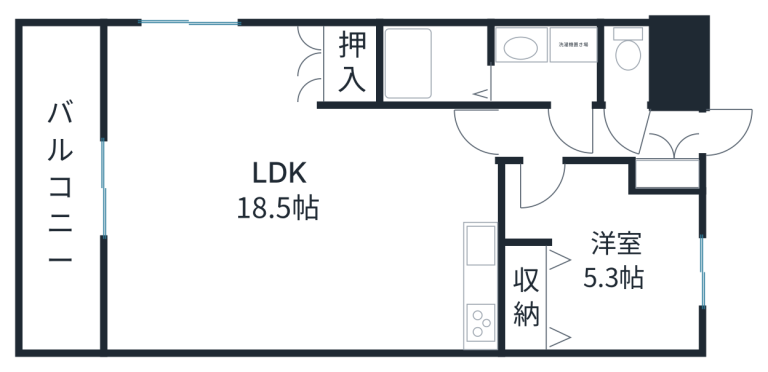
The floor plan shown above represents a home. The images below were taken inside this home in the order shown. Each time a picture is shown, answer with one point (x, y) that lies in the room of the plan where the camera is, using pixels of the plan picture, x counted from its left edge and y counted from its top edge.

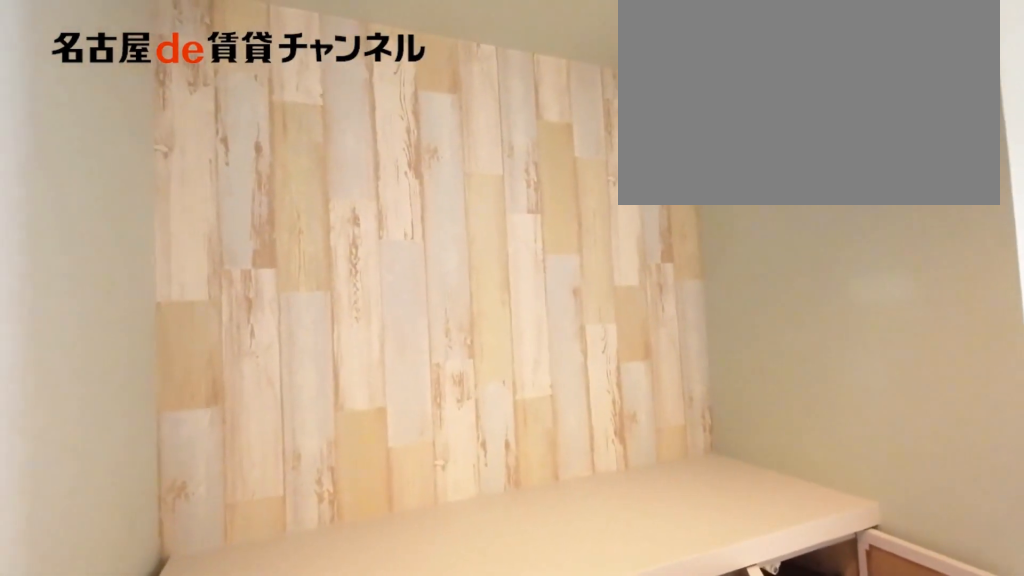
(673, 151)
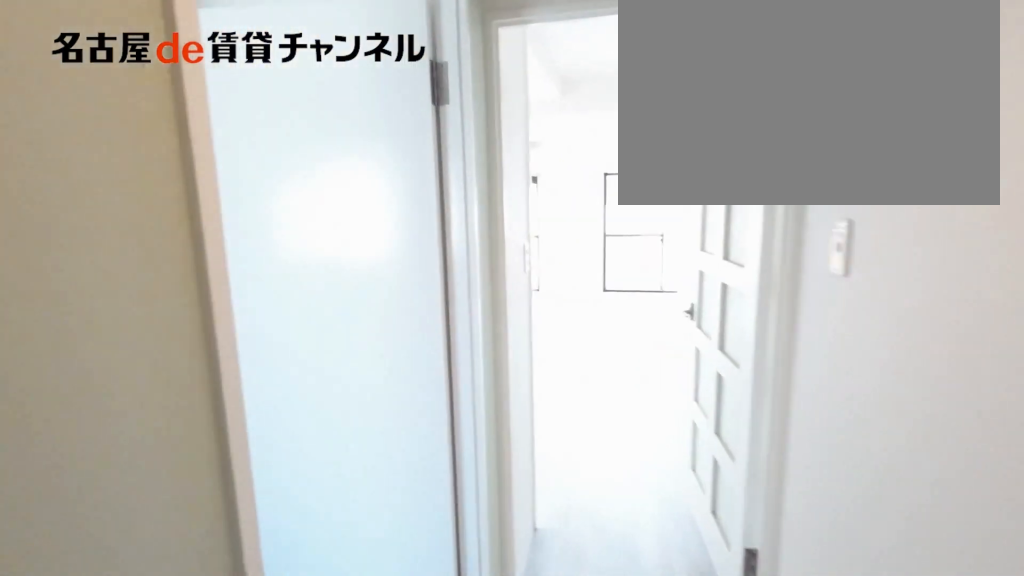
(573, 134)
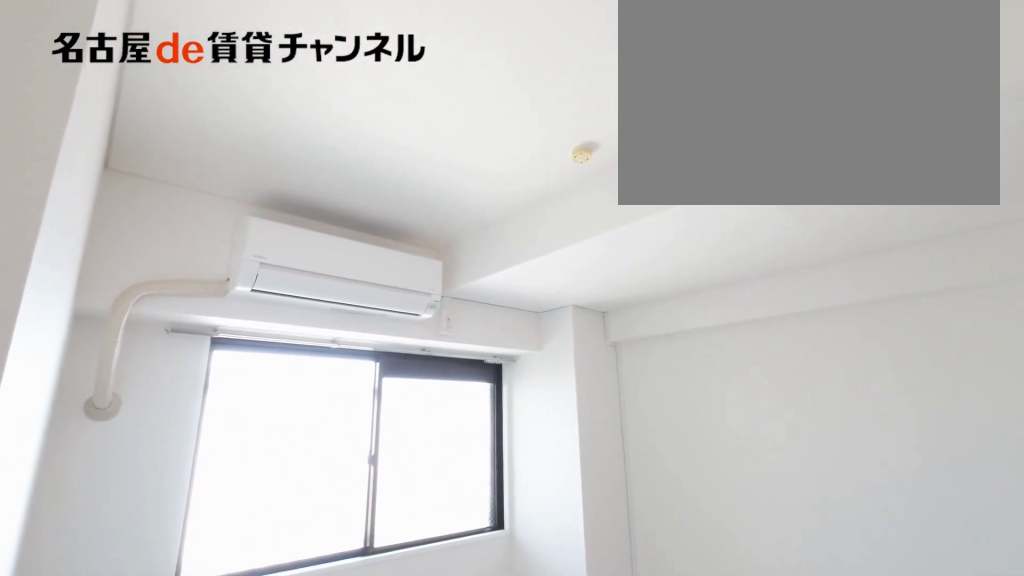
(601, 260)
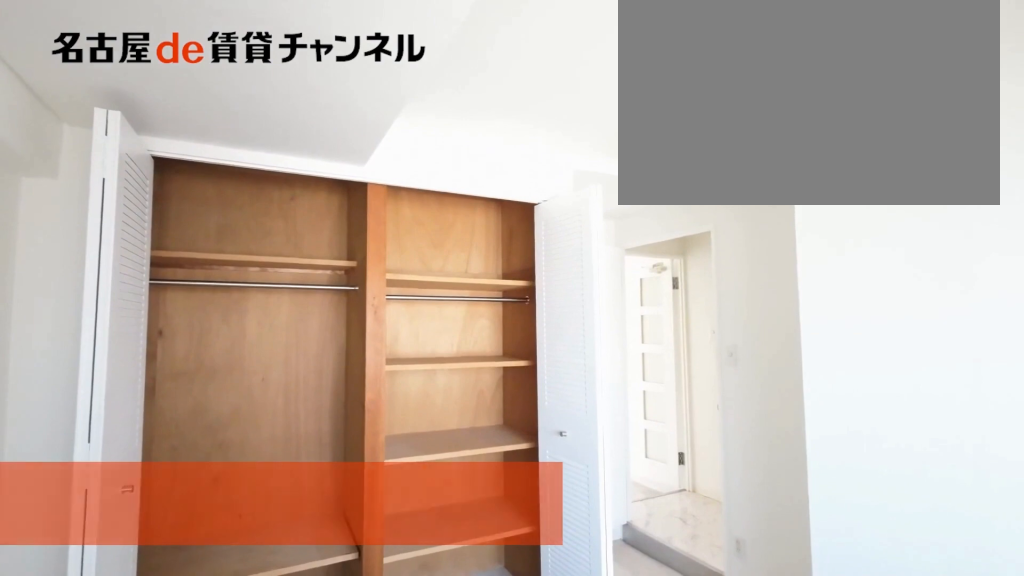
(601, 260)
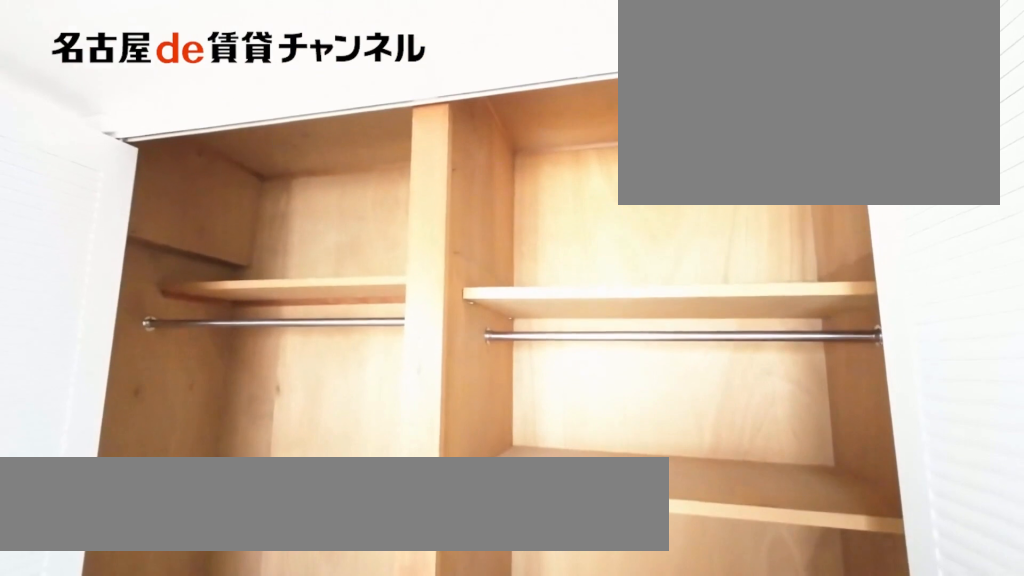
(521, 295)
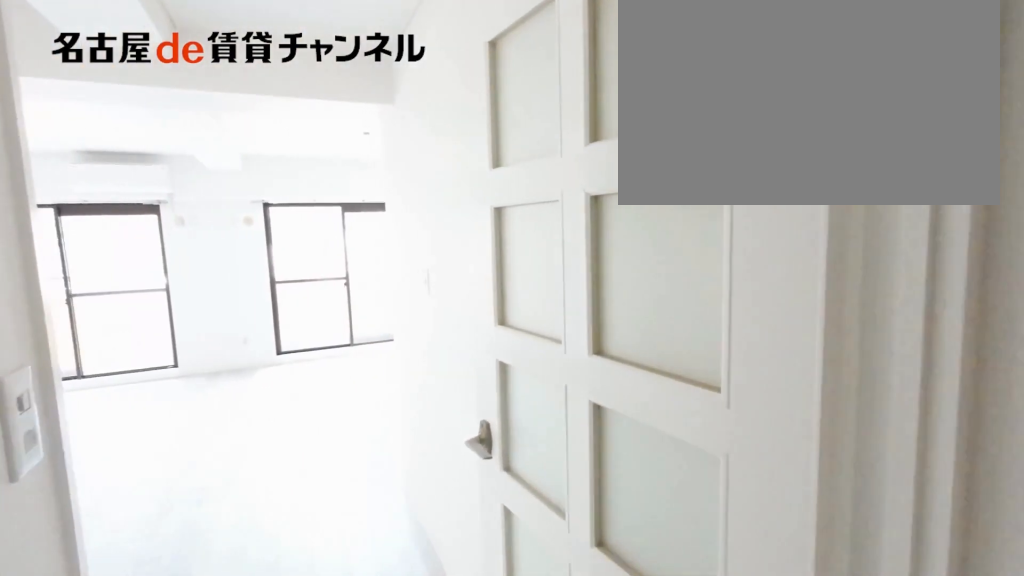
(530, 132)
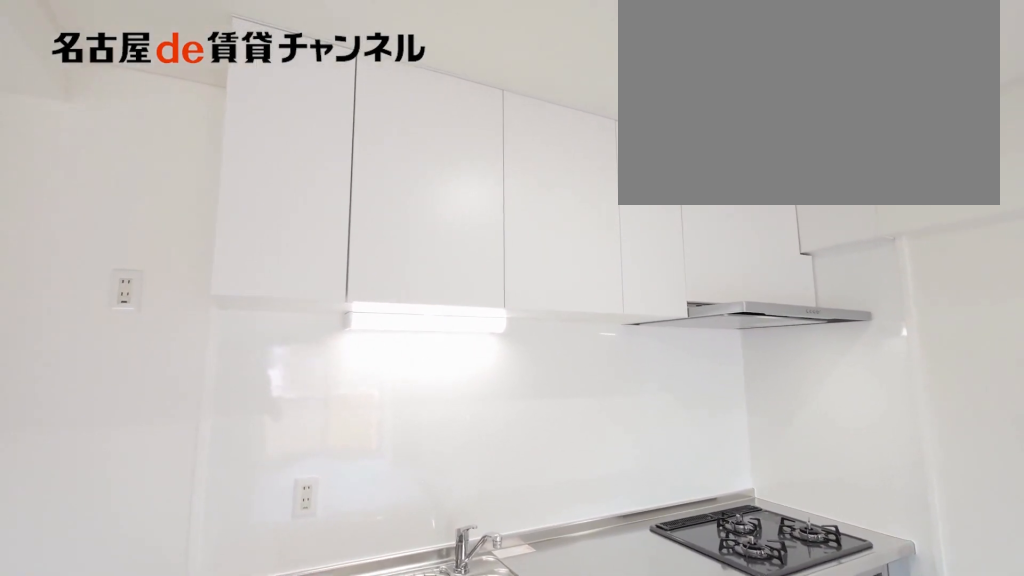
(489, 301)
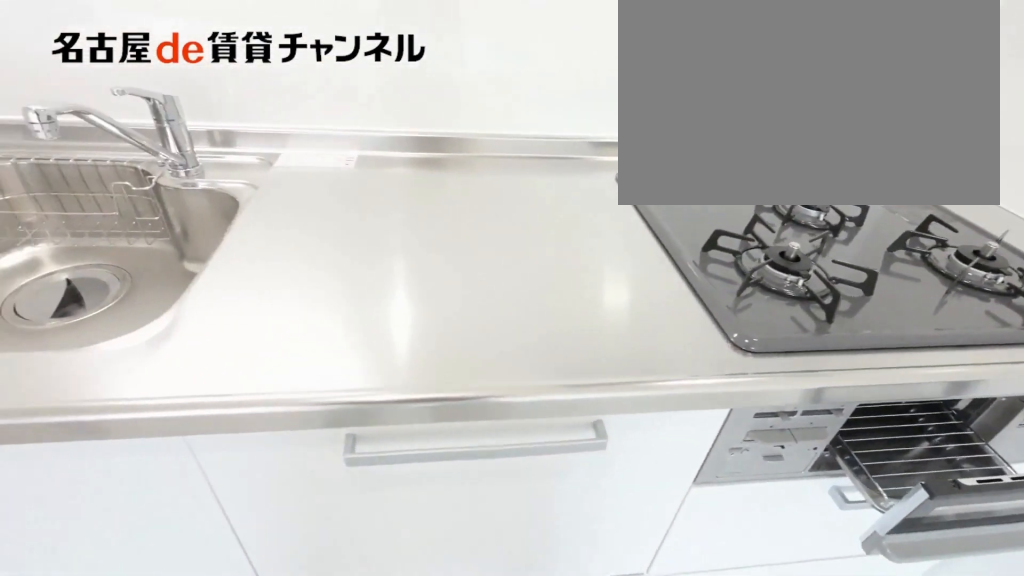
(489, 301)
